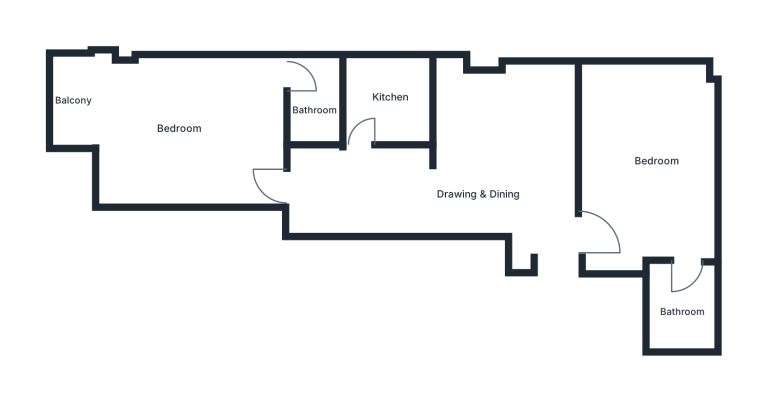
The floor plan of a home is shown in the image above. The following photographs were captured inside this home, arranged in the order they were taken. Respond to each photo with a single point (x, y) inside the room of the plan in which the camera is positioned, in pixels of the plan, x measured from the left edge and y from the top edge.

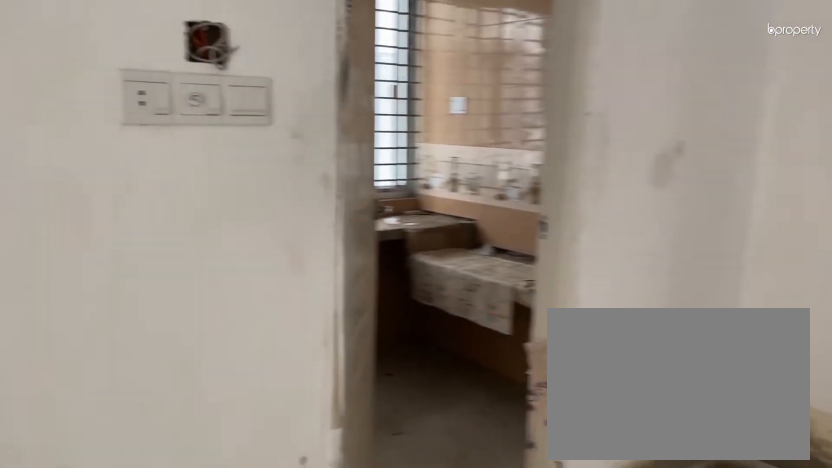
(396, 192)
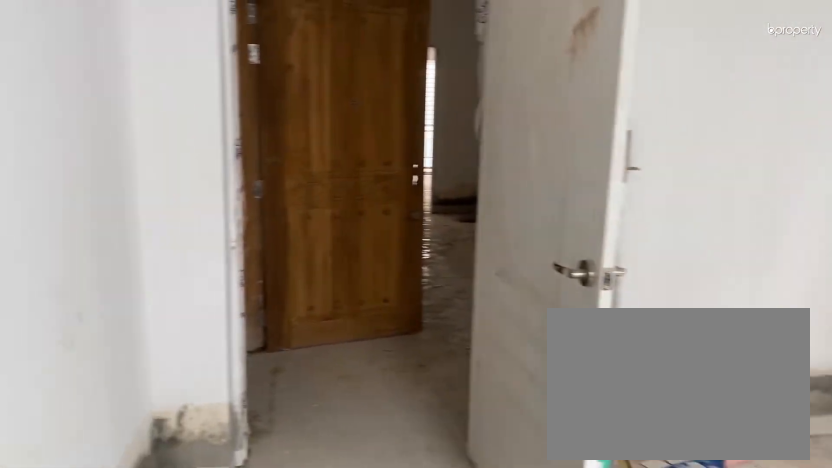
(647, 168)
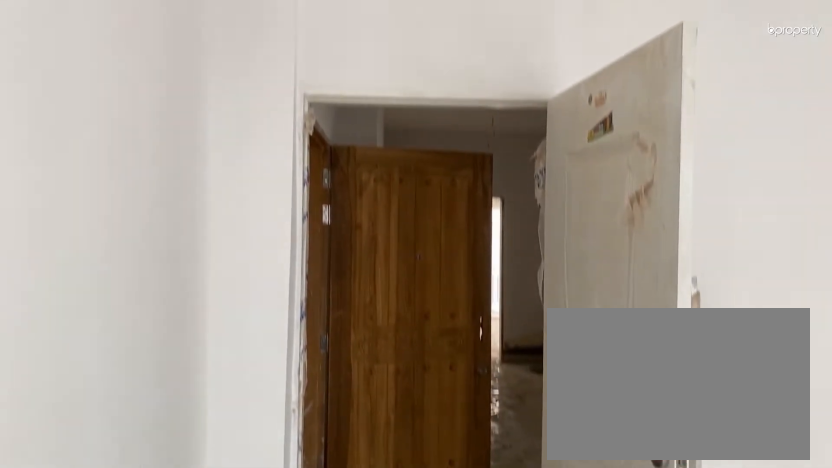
(647, 168)
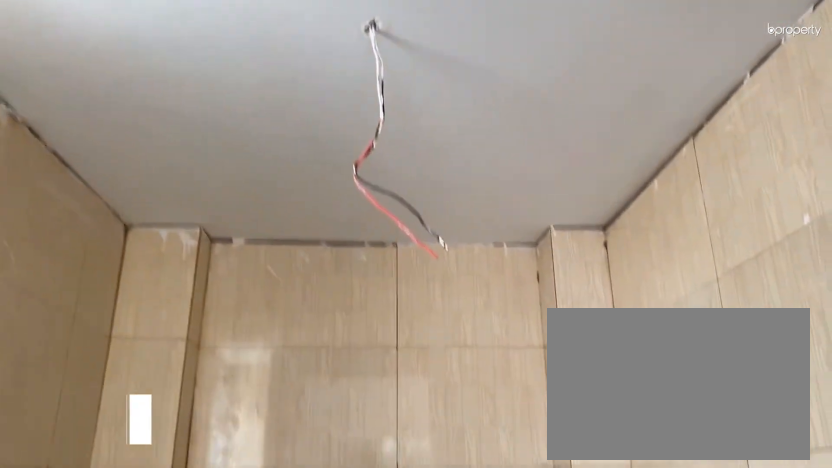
(680, 306)
